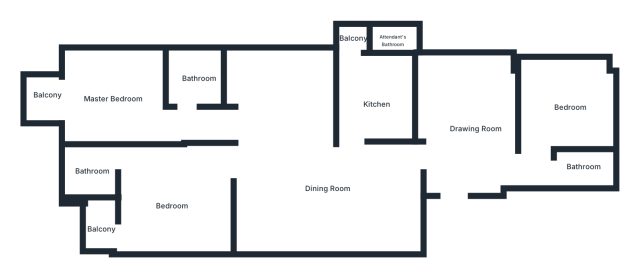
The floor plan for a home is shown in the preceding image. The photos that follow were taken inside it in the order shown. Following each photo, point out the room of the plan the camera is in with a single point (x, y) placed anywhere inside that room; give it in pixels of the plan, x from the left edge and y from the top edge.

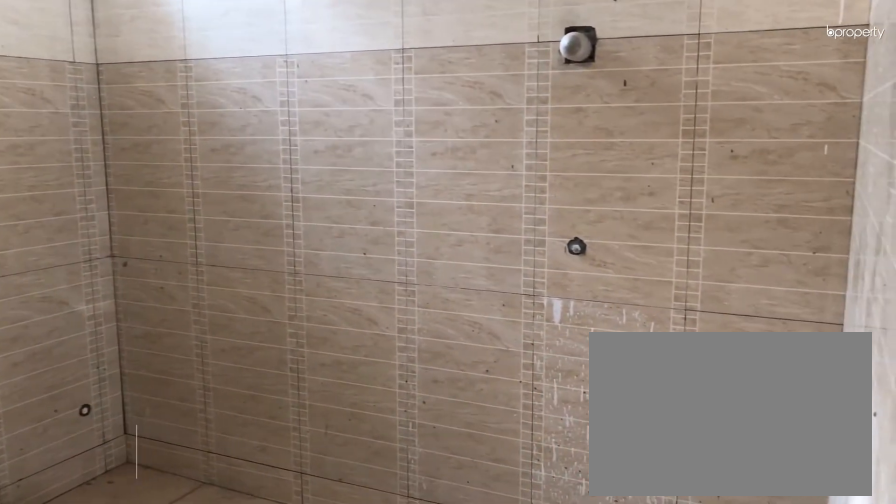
(198, 77)
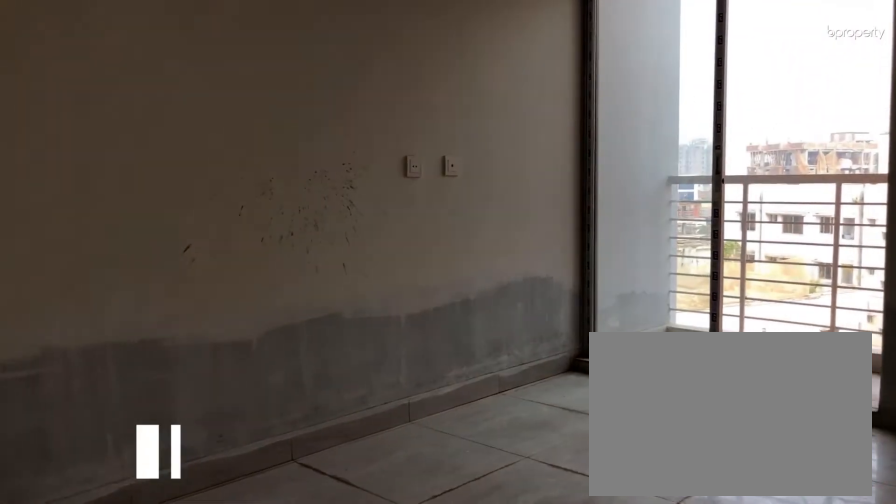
(173, 202)
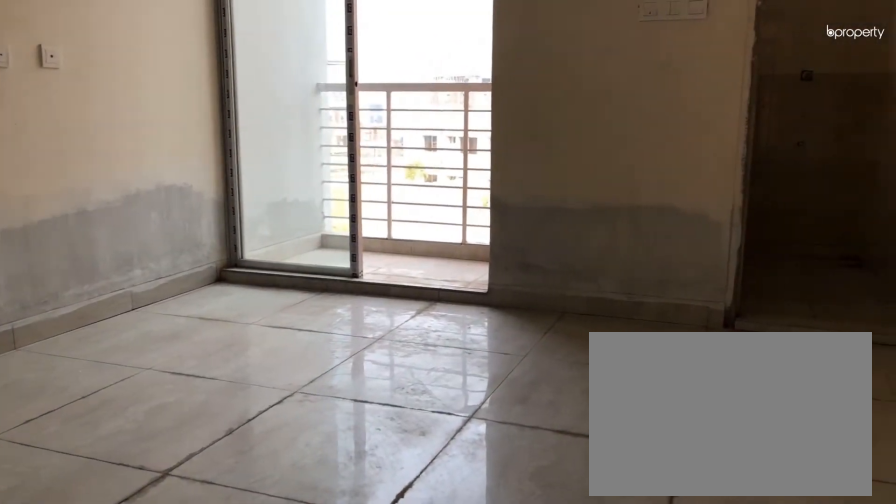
(173, 202)
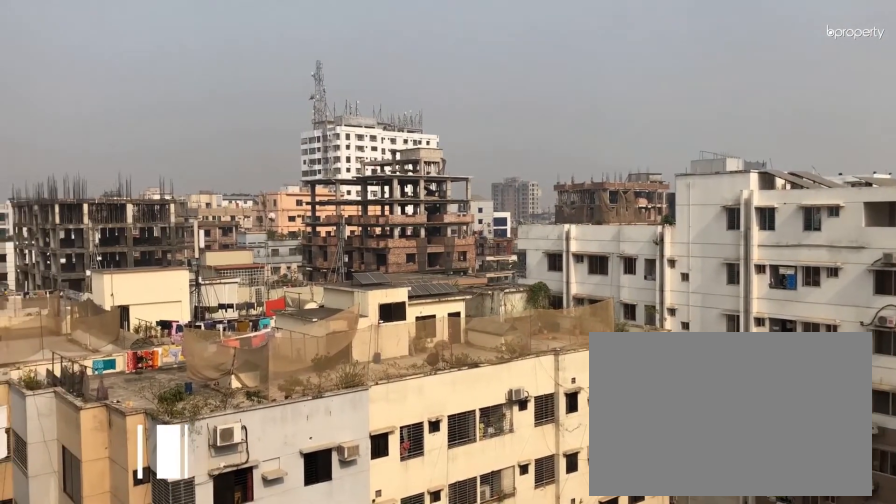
(100, 229)
